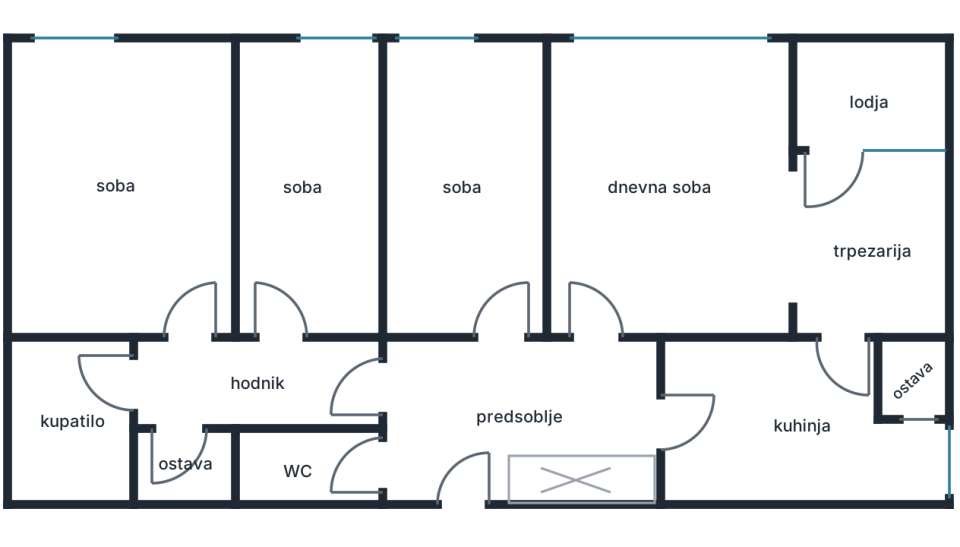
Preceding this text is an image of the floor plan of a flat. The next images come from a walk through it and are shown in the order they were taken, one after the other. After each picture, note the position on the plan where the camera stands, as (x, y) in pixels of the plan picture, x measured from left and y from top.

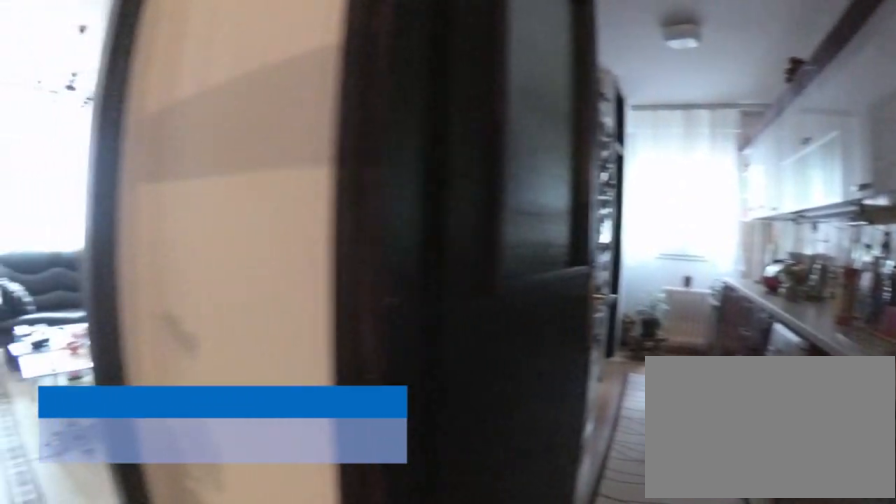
(634, 464)
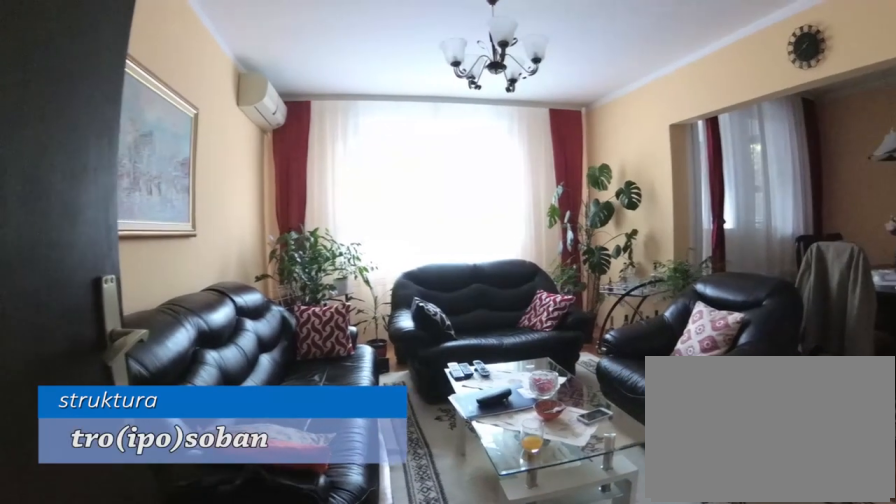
(614, 351)
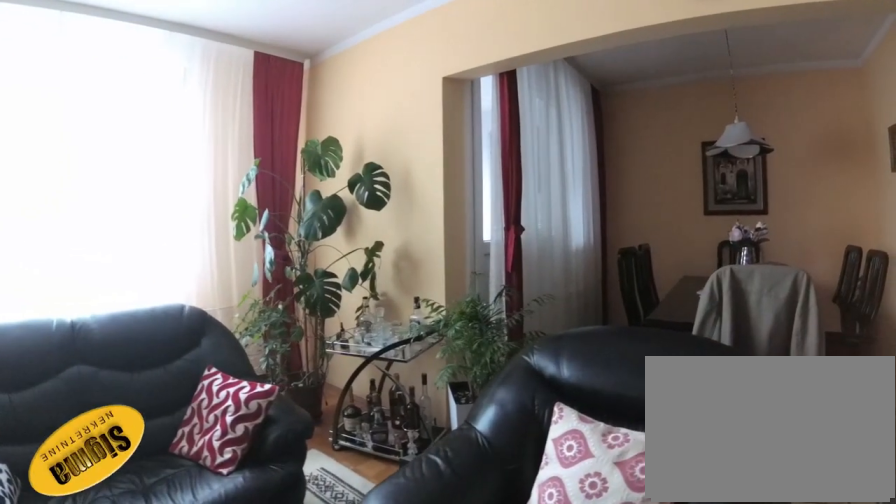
(596, 196)
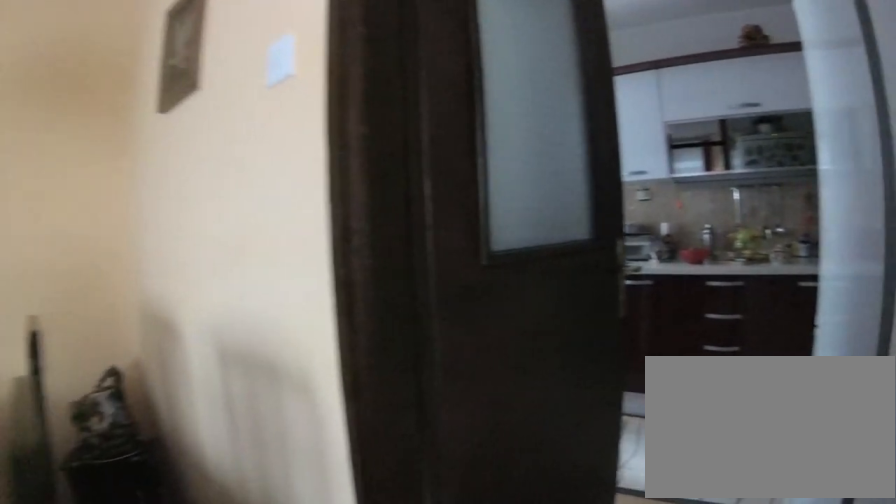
(795, 229)
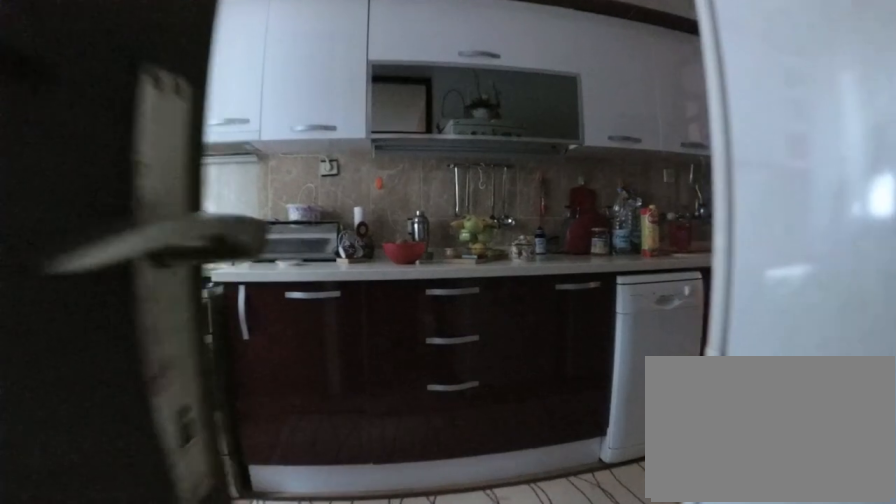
(829, 333)
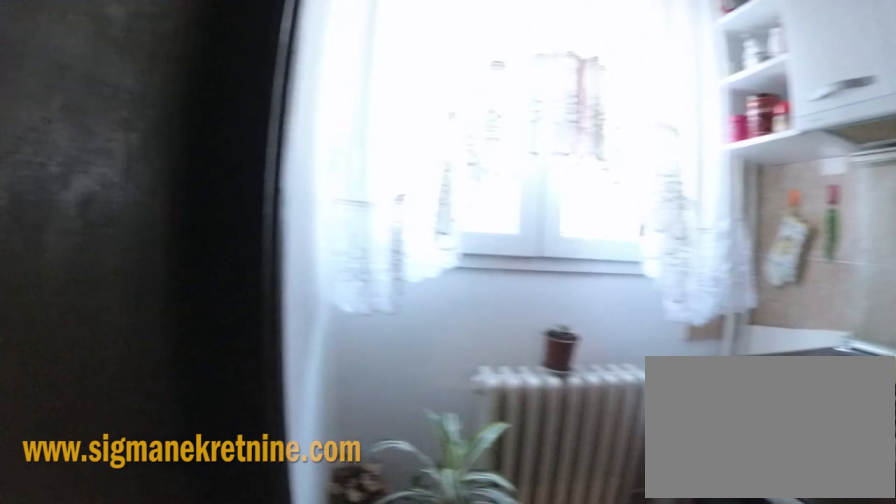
(808, 408)
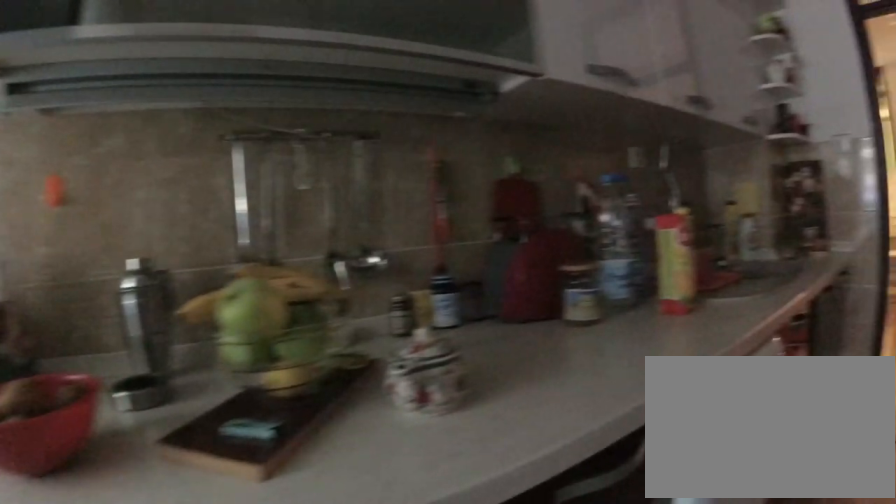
(836, 397)
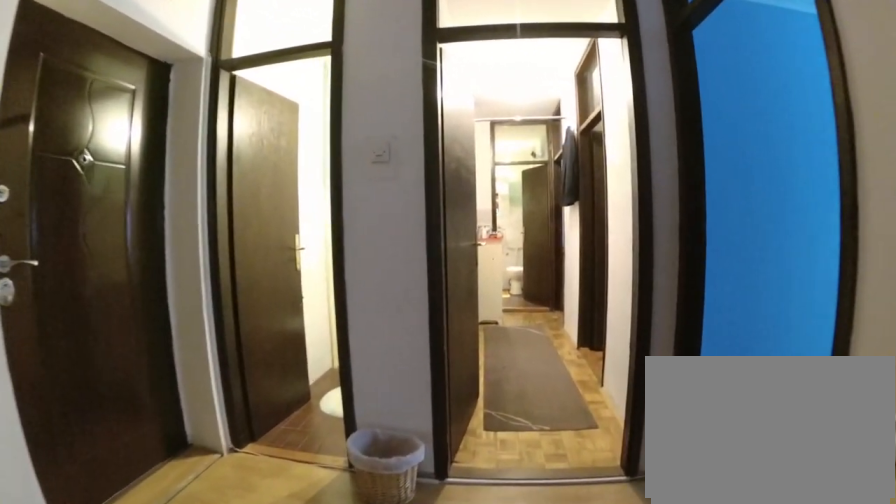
(577, 389)
